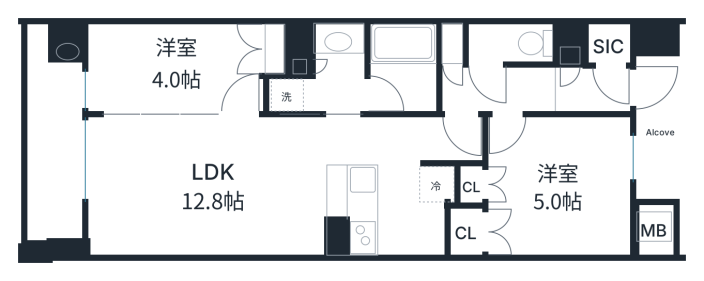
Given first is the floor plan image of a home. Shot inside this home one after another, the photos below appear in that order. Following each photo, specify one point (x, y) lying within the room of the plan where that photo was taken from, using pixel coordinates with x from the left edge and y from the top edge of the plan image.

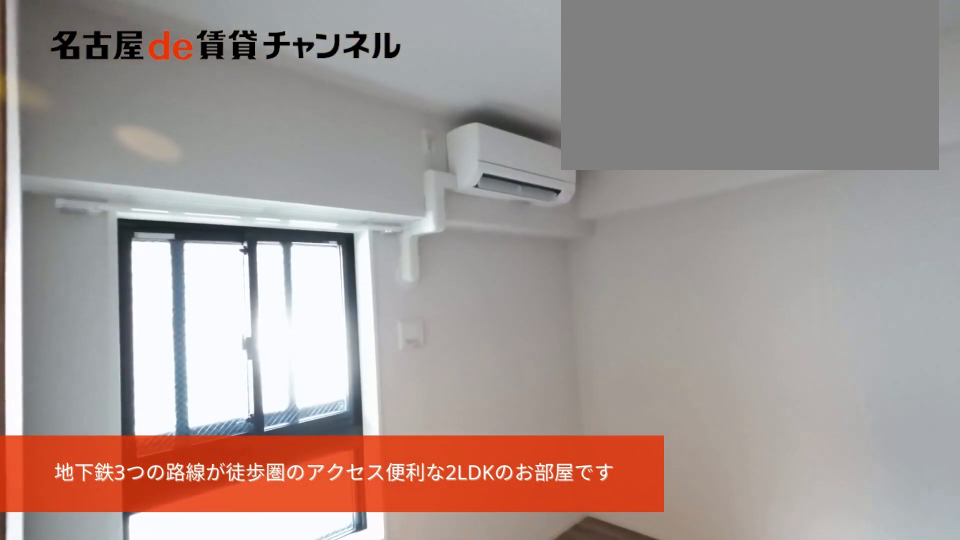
(557, 183)
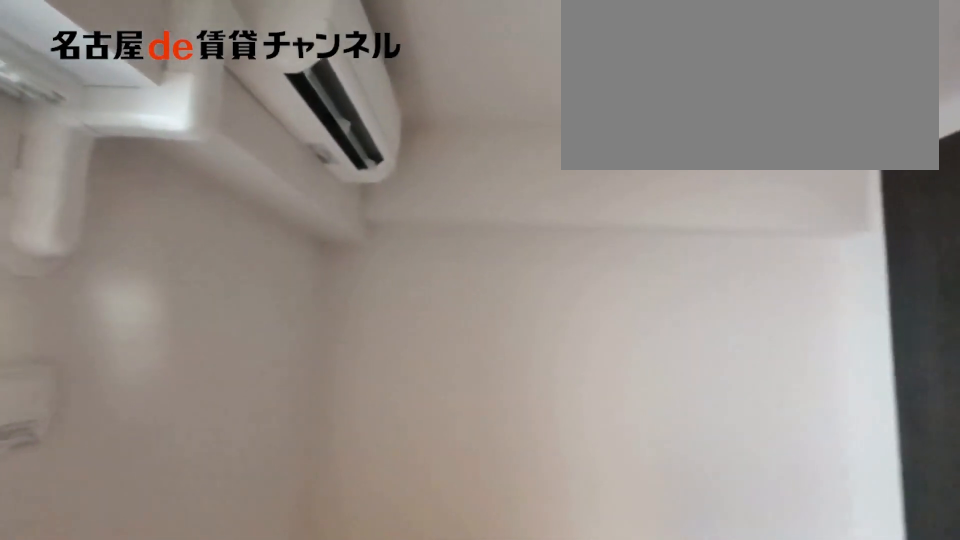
(557, 183)
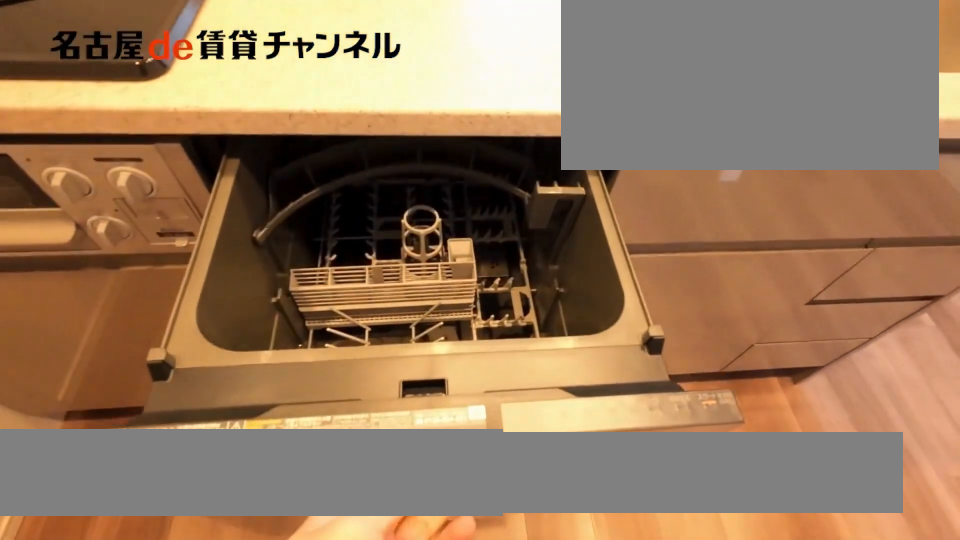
(382, 210)
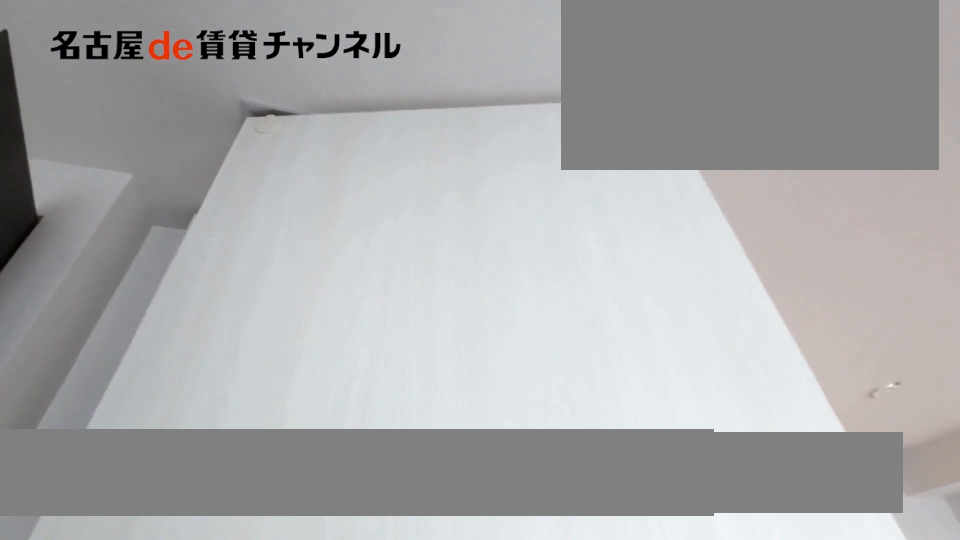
(172, 70)
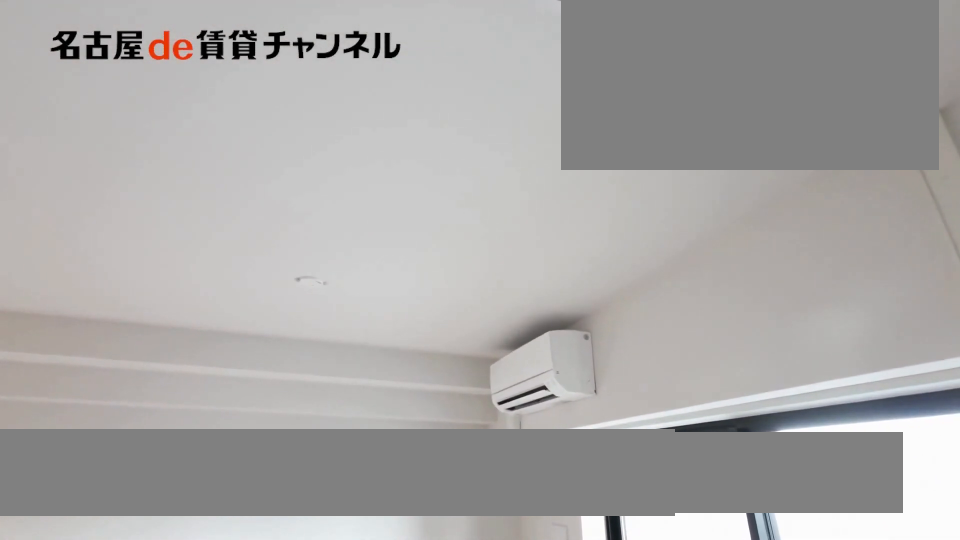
(203, 184)
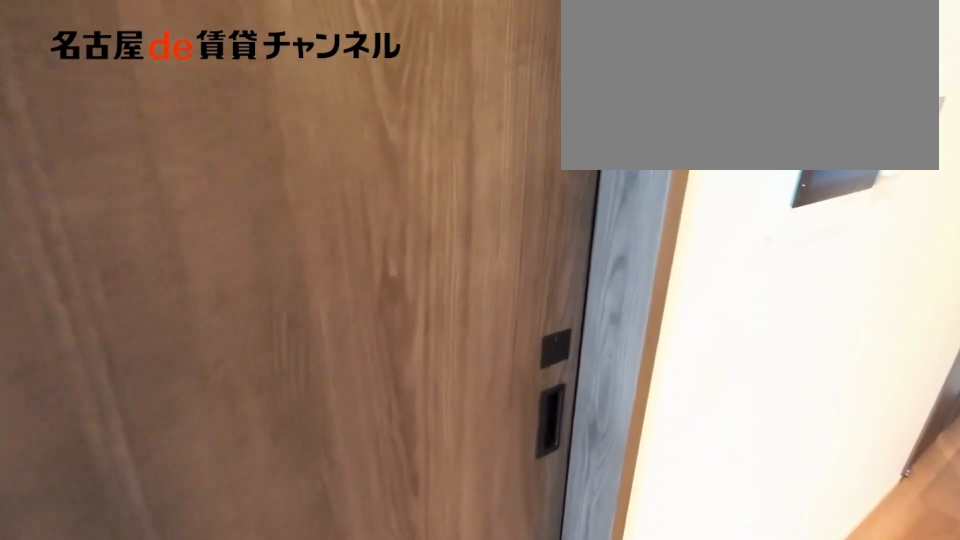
(203, 184)
